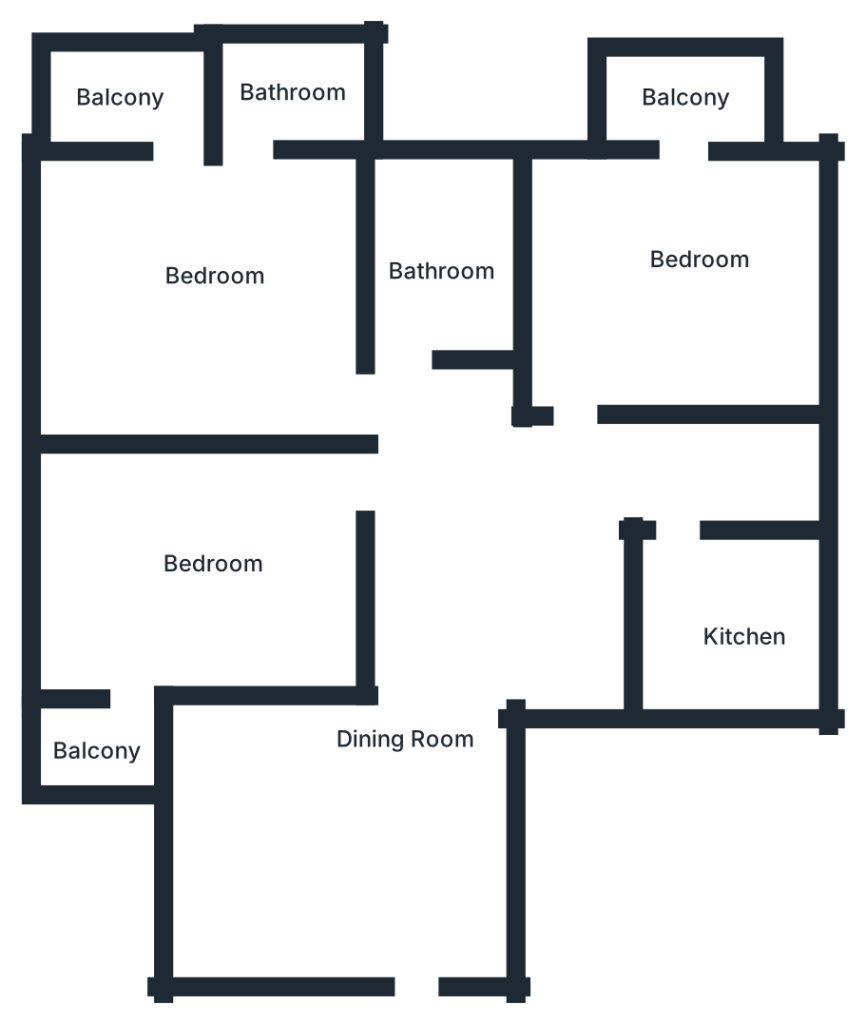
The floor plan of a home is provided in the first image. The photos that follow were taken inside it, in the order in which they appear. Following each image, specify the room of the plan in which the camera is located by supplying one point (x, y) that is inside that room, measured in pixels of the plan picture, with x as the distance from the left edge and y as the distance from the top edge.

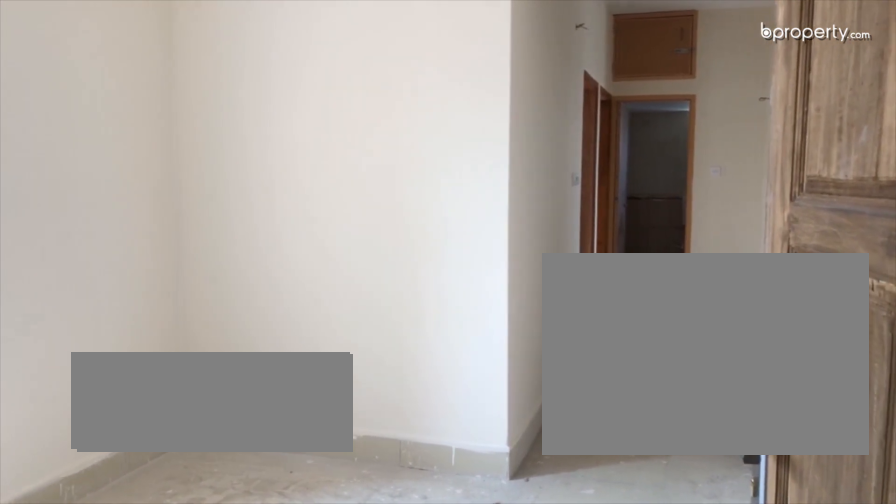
(412, 844)
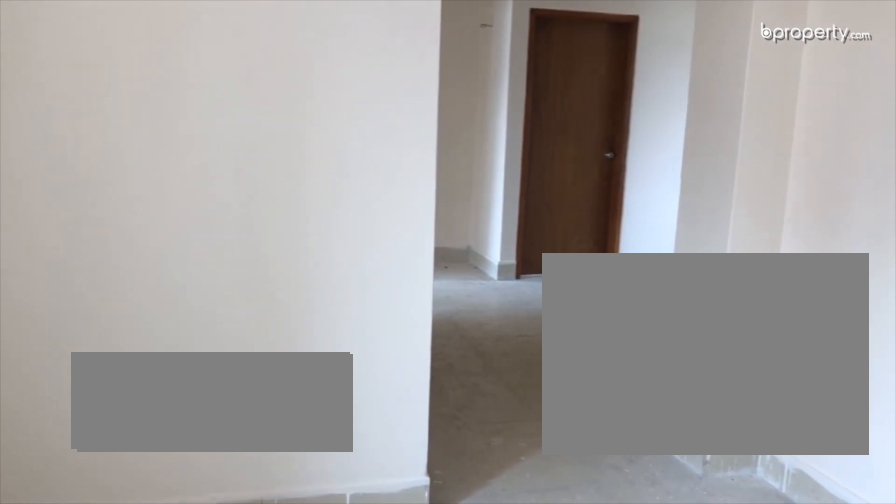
(412, 844)
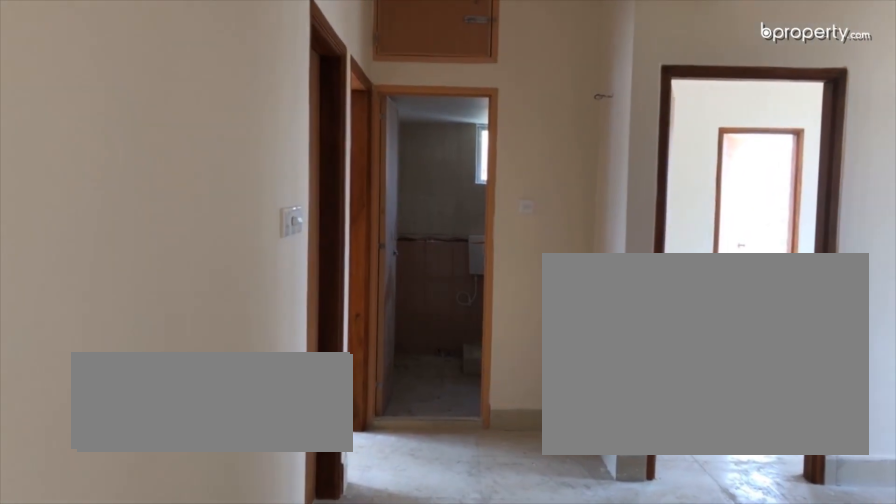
(465, 639)
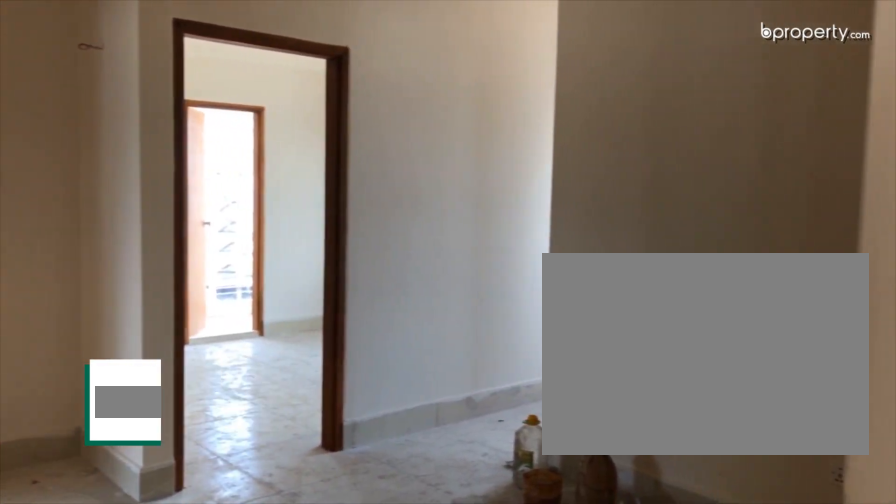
(482, 586)
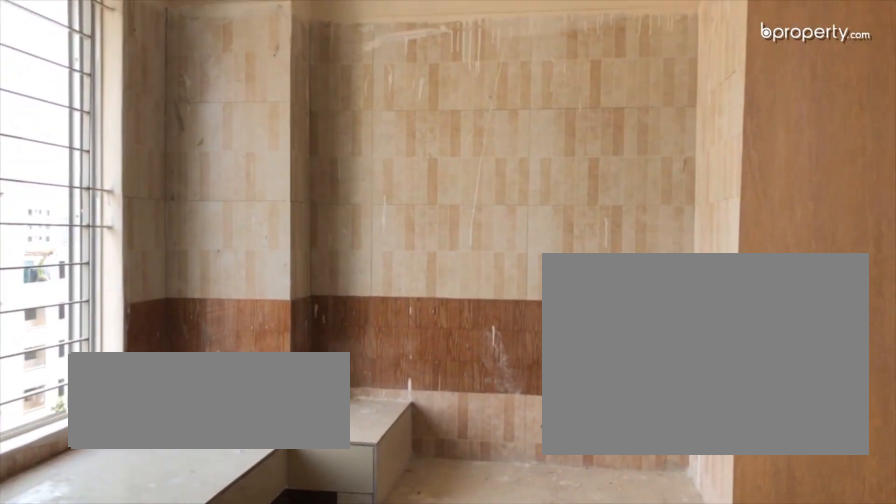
(726, 619)
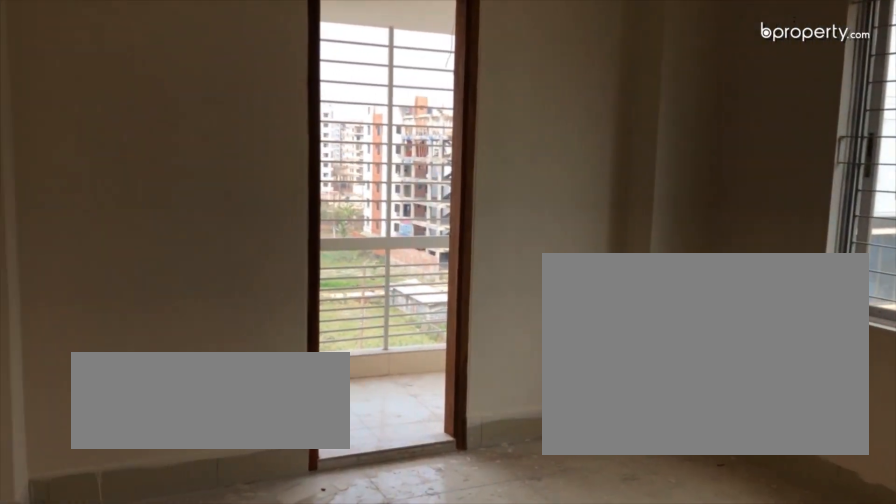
(689, 259)
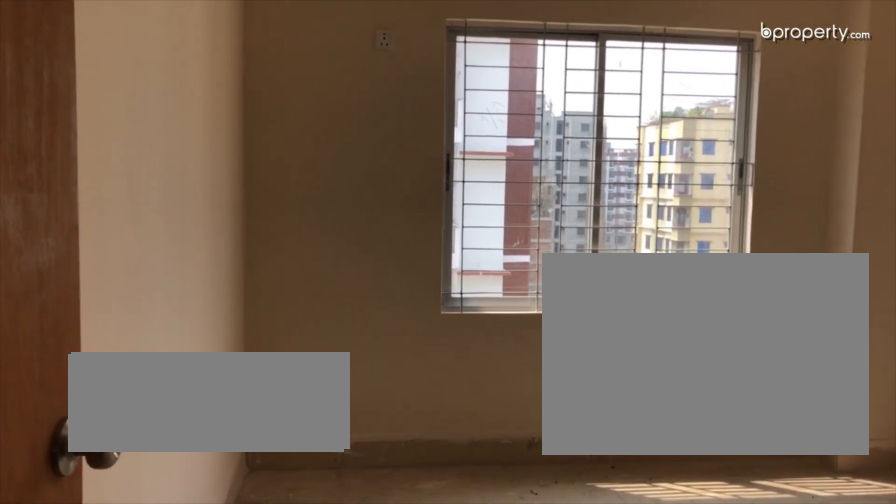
(239, 267)
